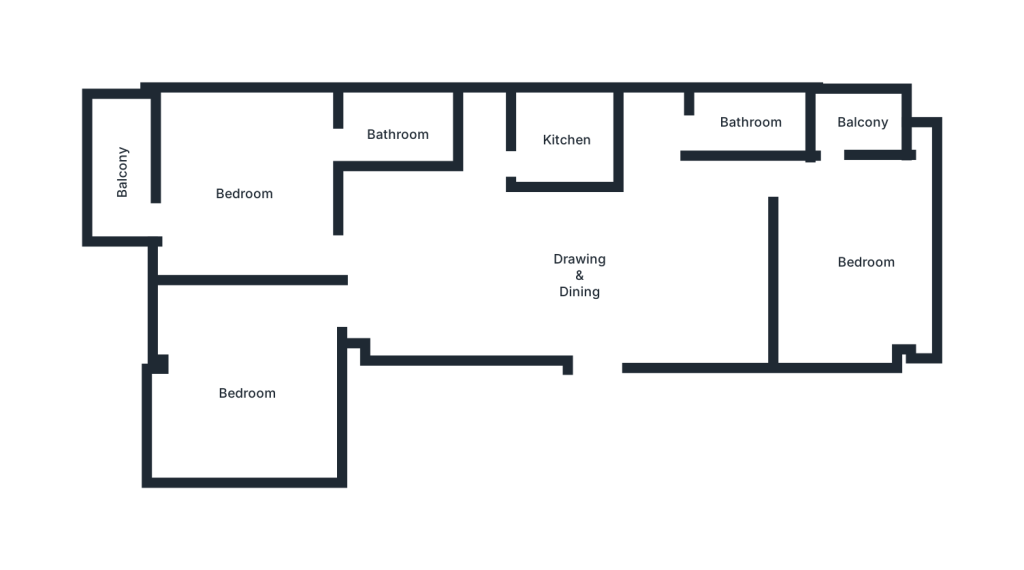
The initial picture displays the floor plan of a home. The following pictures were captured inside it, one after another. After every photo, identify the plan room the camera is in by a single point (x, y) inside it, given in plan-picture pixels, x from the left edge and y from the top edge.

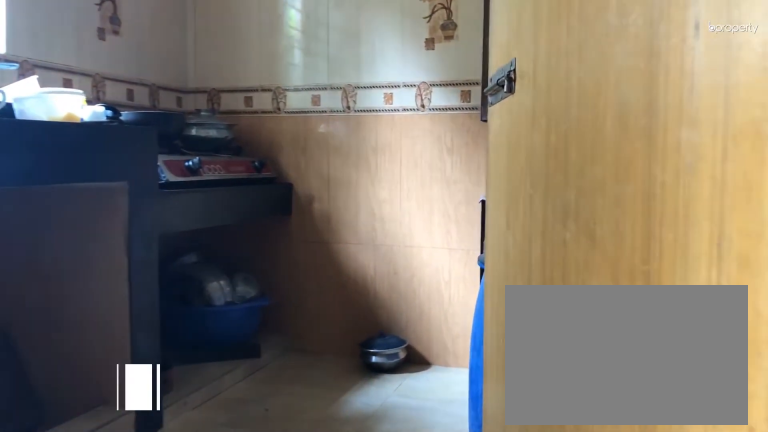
(561, 140)
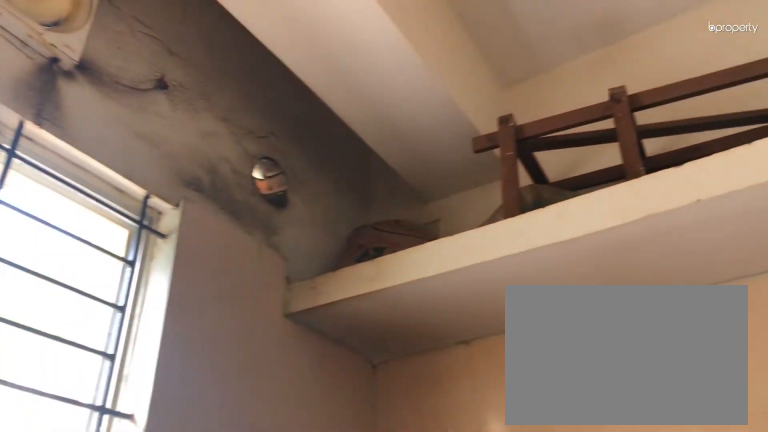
(560, 140)
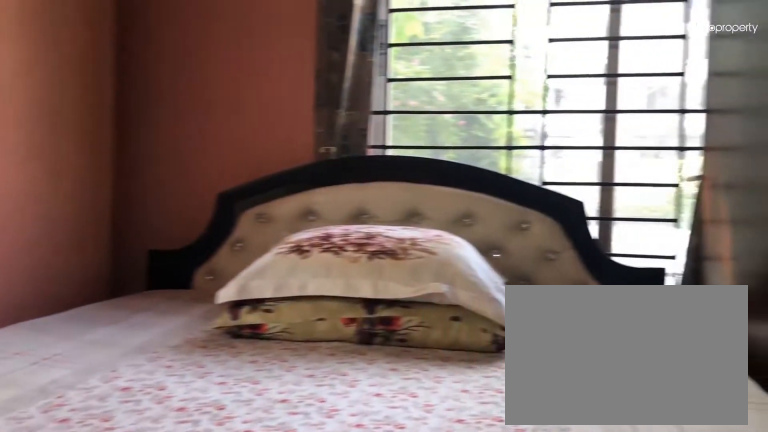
(242, 193)
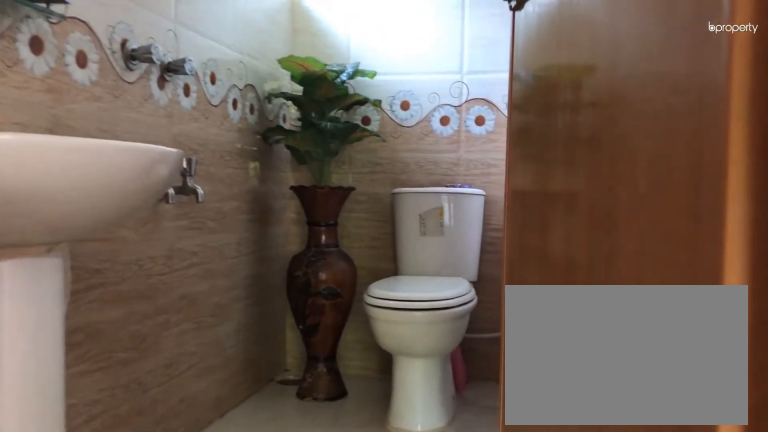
(410, 131)
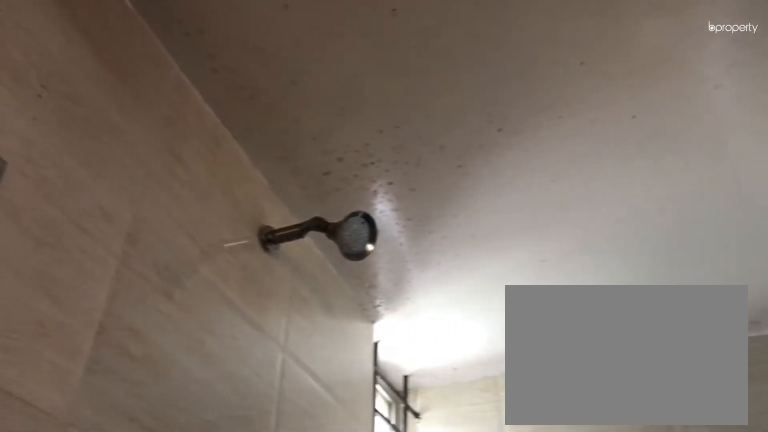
(410, 131)
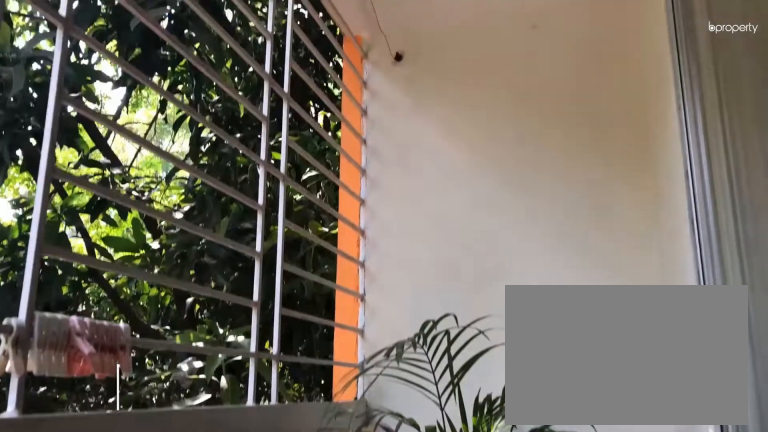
(128, 170)
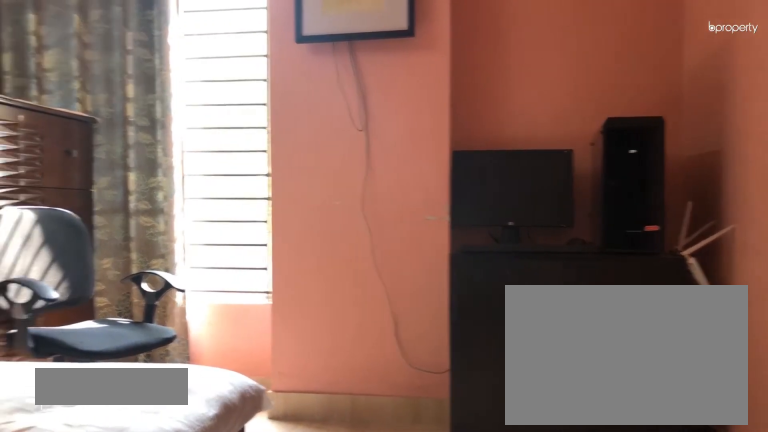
(243, 391)
